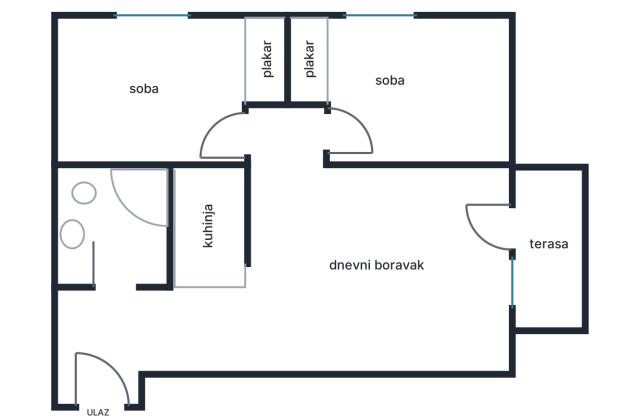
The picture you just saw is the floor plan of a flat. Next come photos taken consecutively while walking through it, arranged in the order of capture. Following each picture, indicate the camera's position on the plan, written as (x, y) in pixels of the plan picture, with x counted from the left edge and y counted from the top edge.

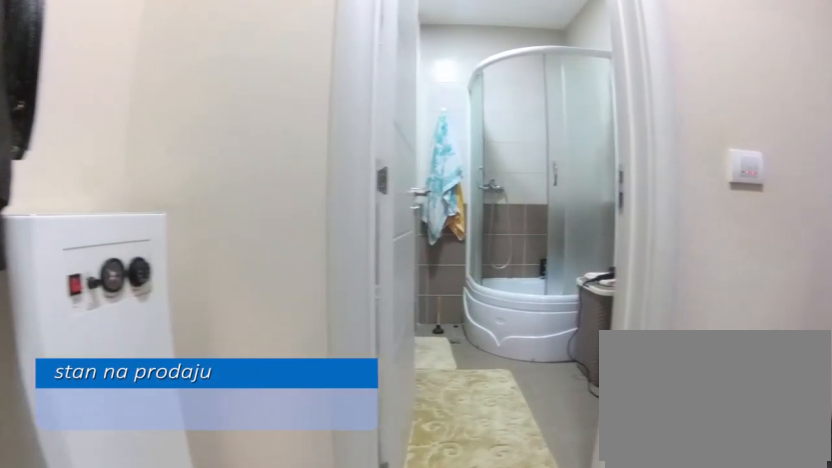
(92, 360)
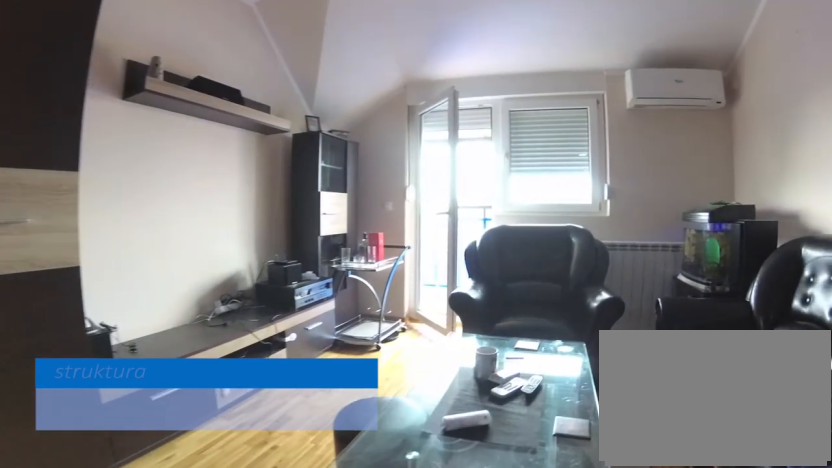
(313, 282)
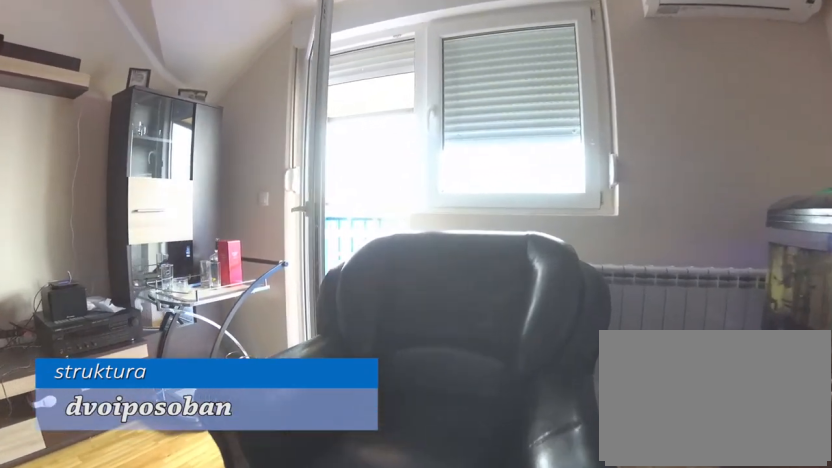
(374, 285)
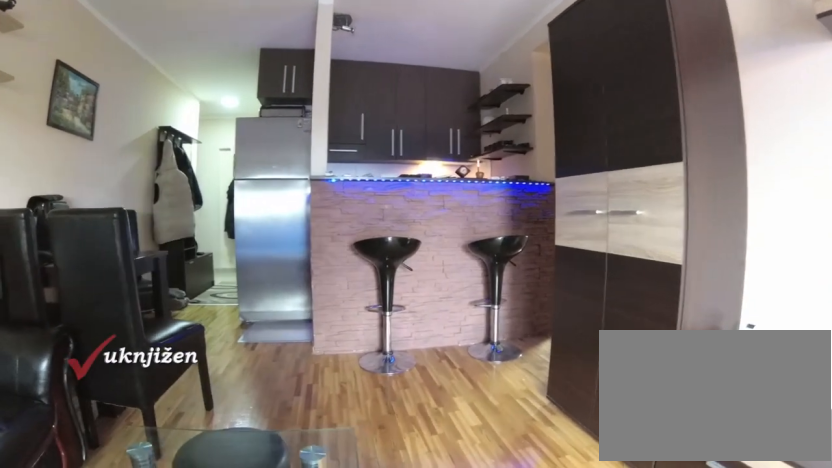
(431, 258)
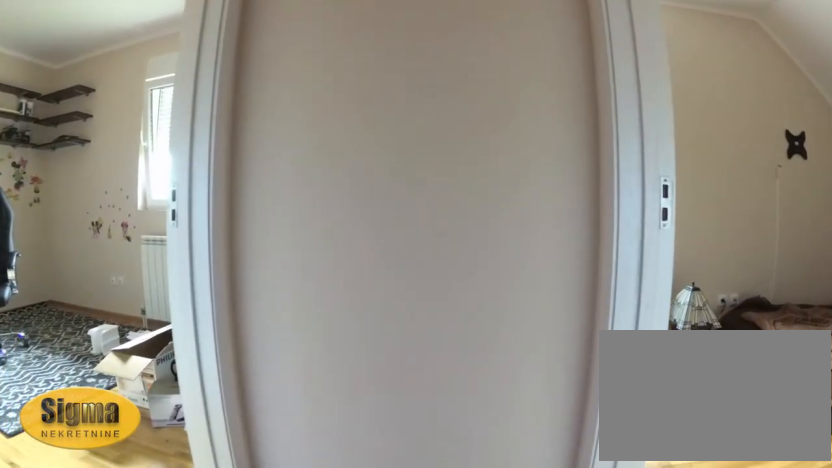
(280, 180)
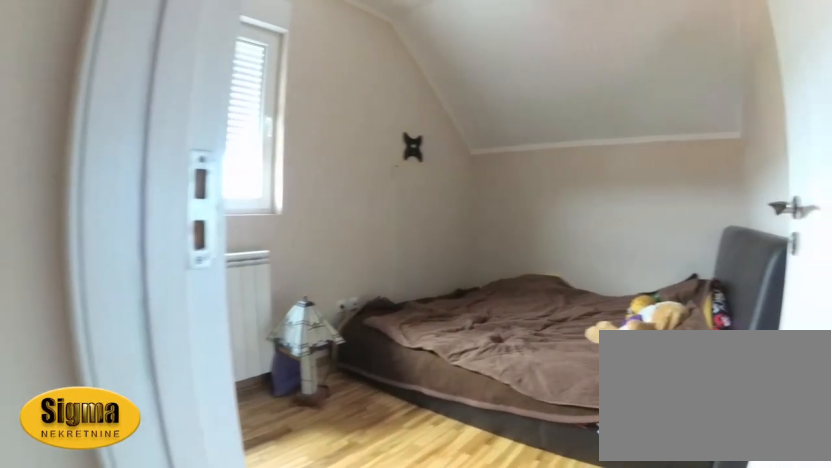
(280, 146)
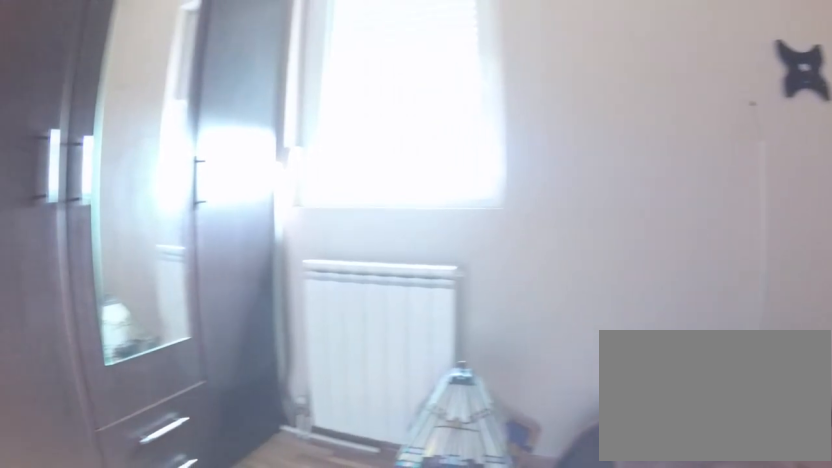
(398, 150)
